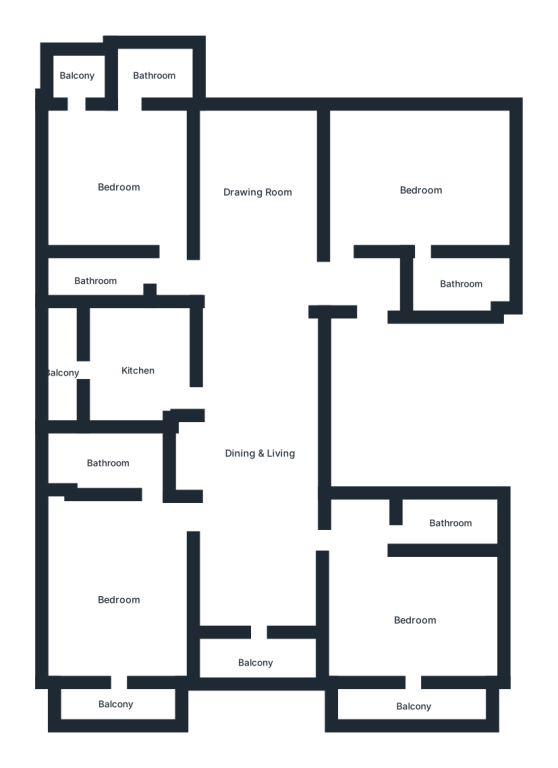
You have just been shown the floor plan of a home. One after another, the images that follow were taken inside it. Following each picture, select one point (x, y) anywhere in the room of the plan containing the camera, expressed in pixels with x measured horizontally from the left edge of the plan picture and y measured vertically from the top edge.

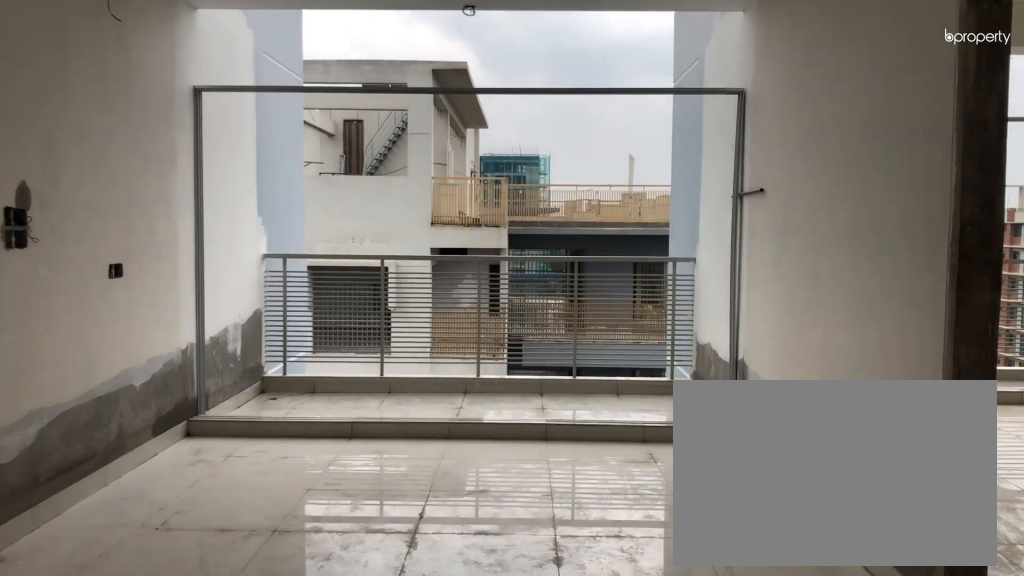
(258, 454)
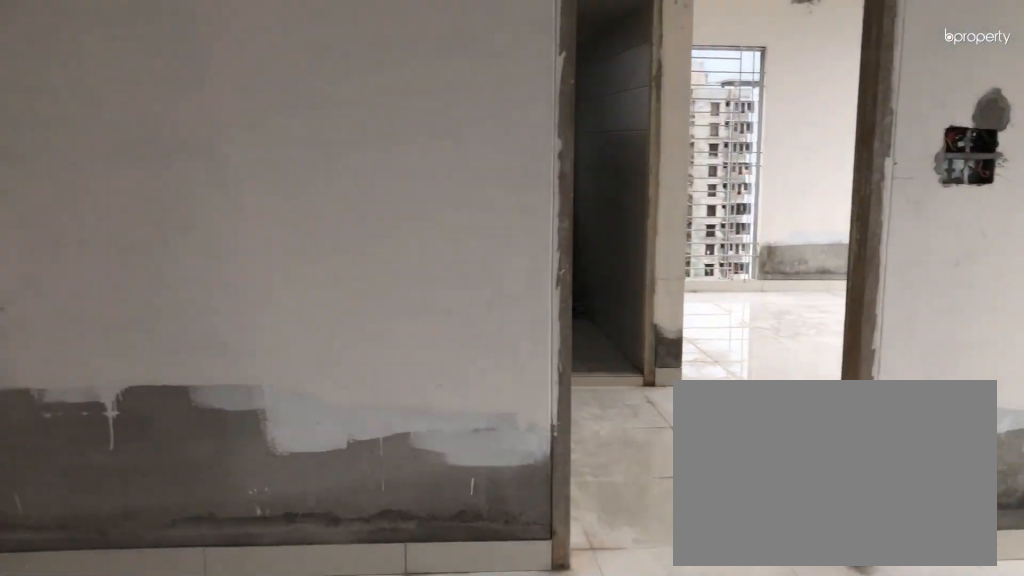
(258, 454)
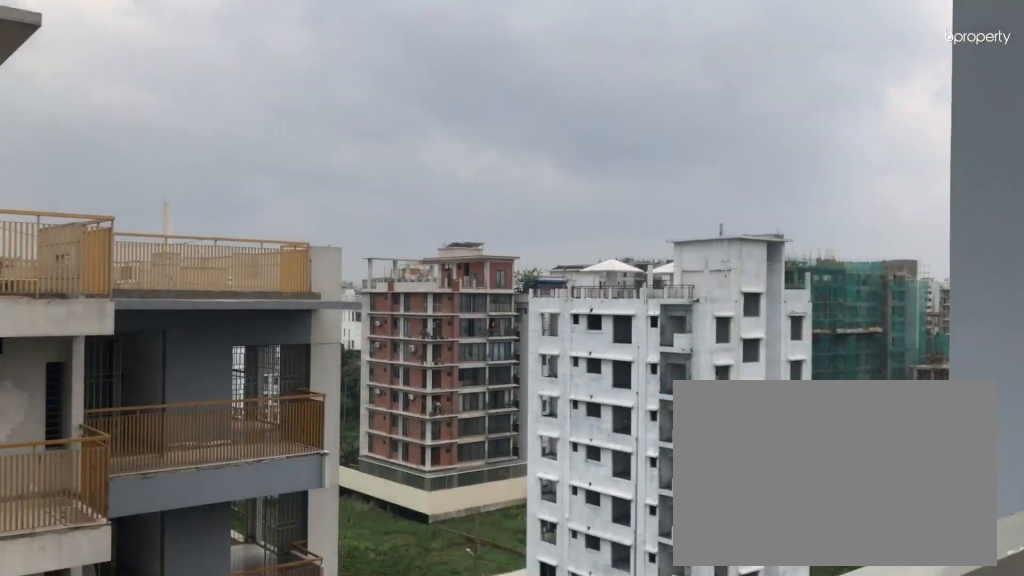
(414, 704)
